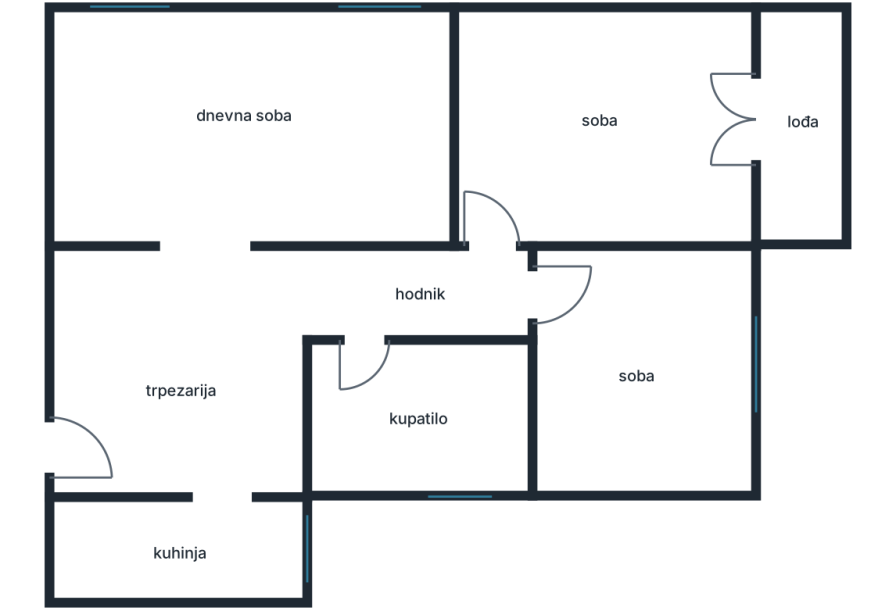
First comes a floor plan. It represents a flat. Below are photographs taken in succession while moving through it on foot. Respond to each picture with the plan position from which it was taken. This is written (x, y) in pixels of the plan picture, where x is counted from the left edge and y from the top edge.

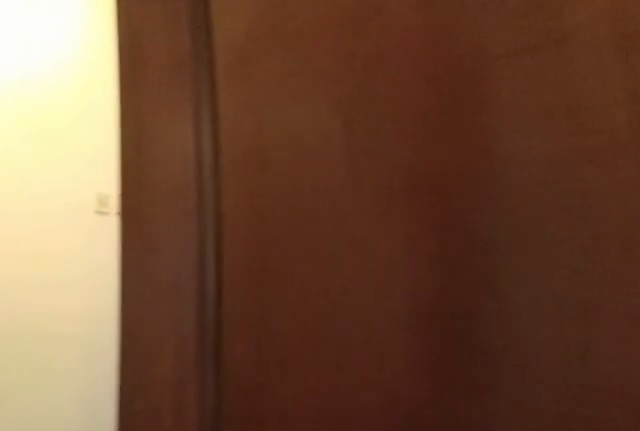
(526, 178)
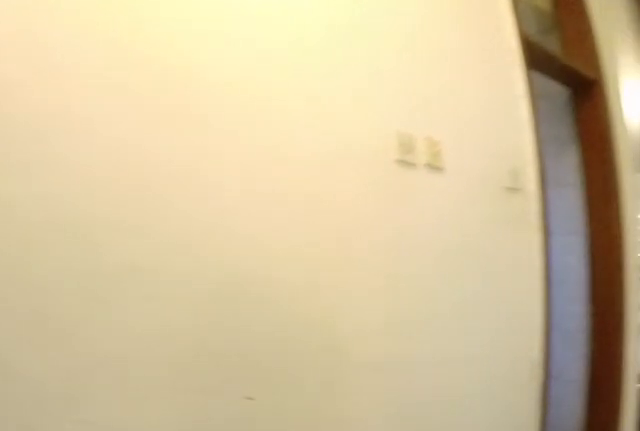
(496, 197)
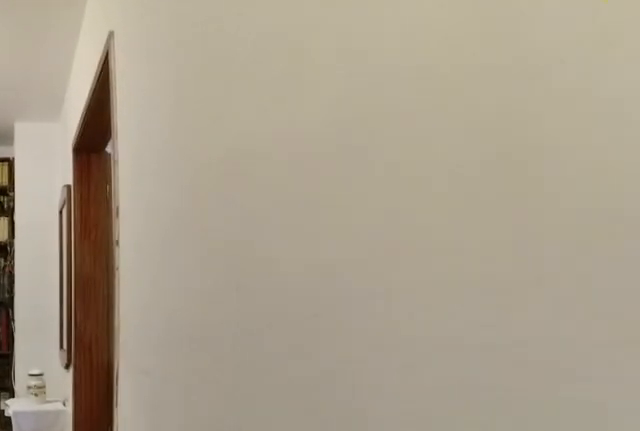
(440, 289)
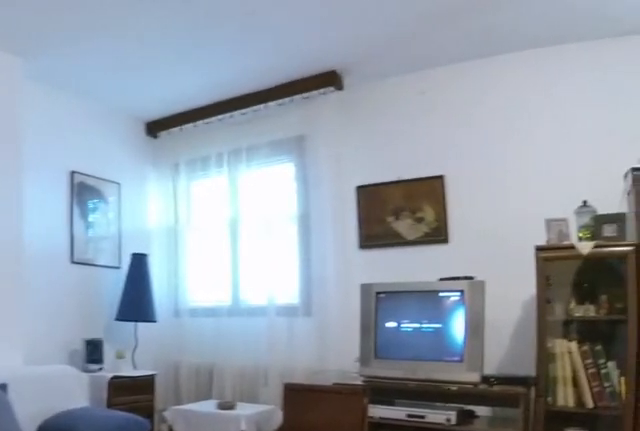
(245, 275)
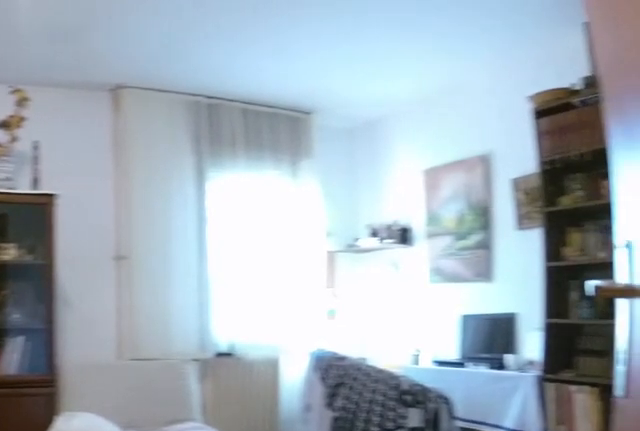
(231, 261)
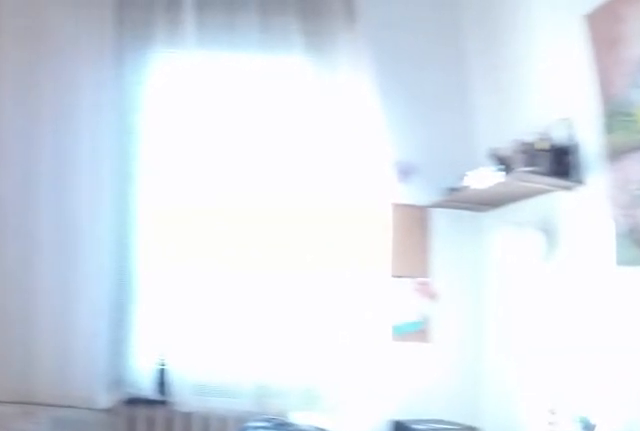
(369, 209)
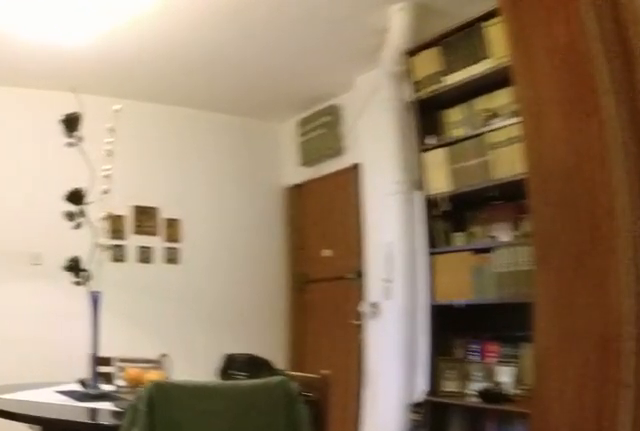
(233, 198)
